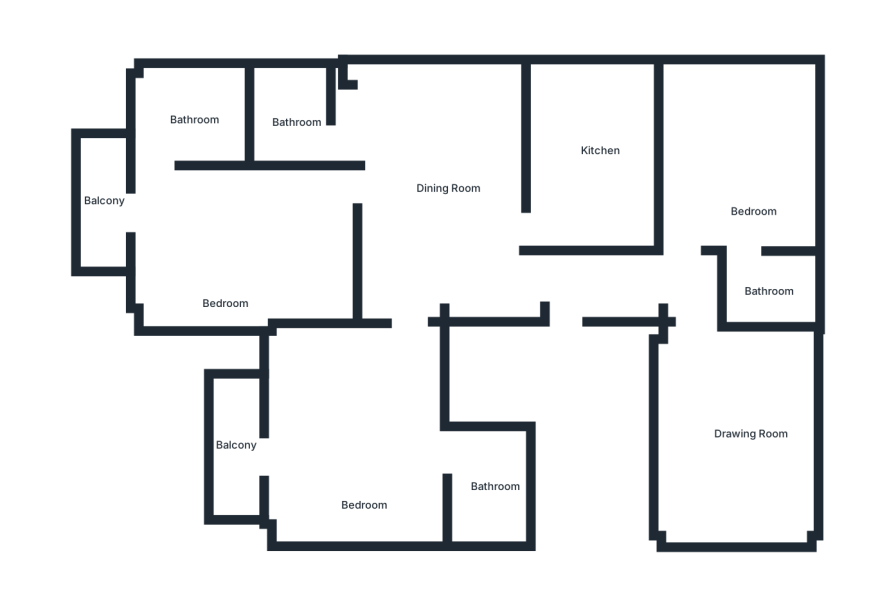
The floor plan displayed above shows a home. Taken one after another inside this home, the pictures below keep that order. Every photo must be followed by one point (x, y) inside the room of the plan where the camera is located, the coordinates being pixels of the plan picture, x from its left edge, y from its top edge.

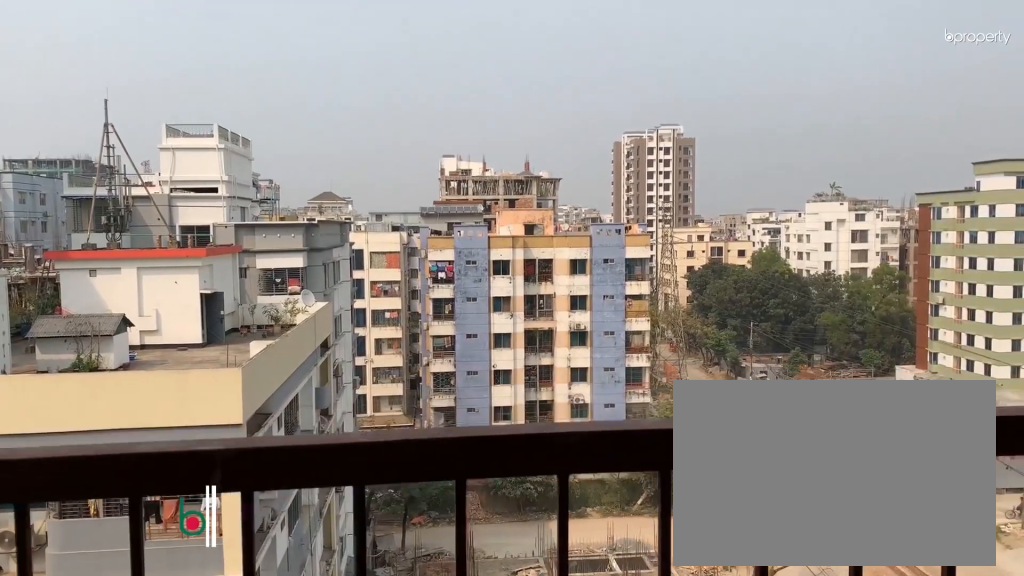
(107, 200)
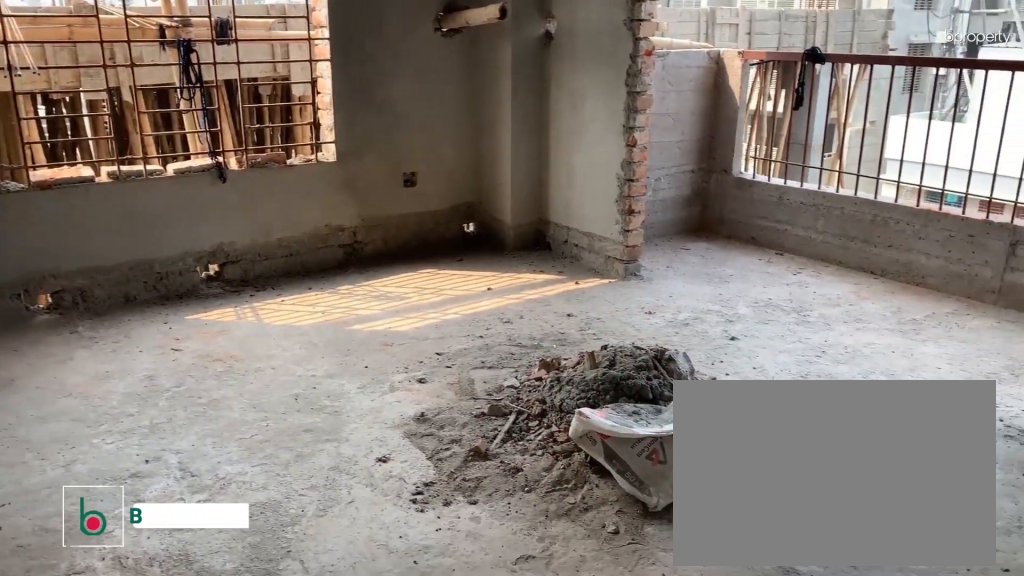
(360, 435)
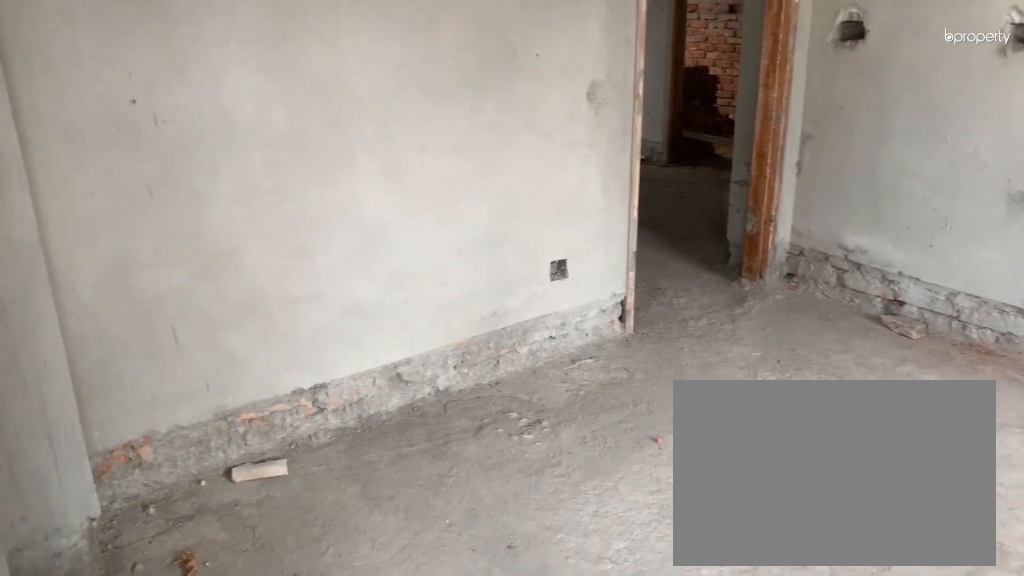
(360, 435)
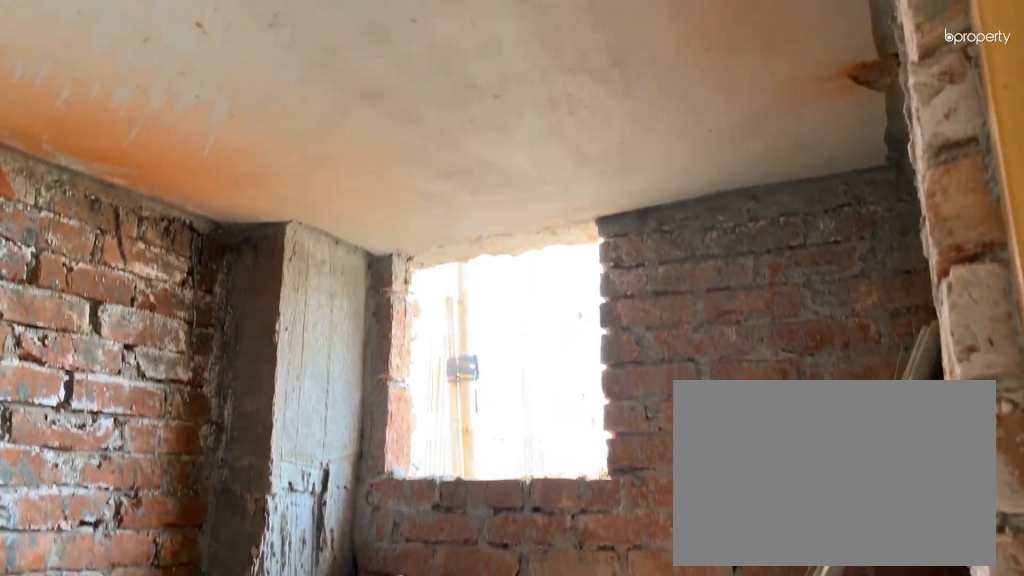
(496, 492)
